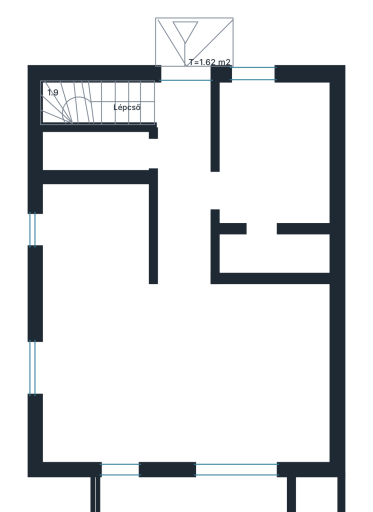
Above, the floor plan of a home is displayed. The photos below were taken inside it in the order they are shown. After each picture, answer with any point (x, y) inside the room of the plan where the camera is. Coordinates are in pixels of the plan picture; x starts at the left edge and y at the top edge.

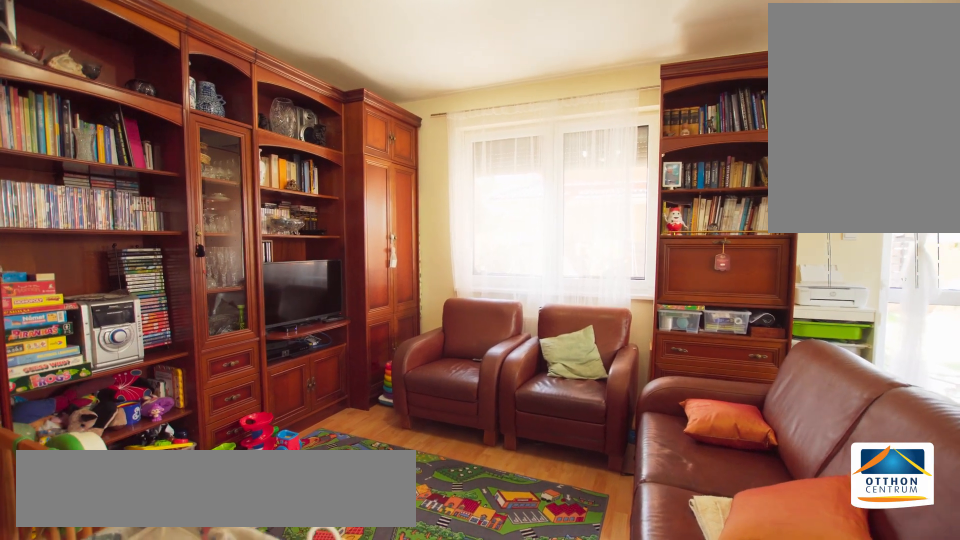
(182, 375)
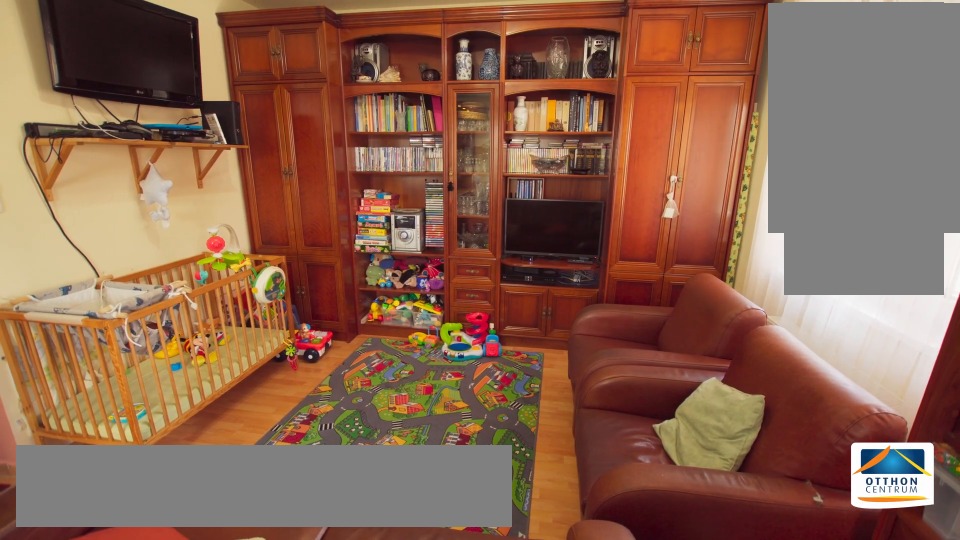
(183, 375)
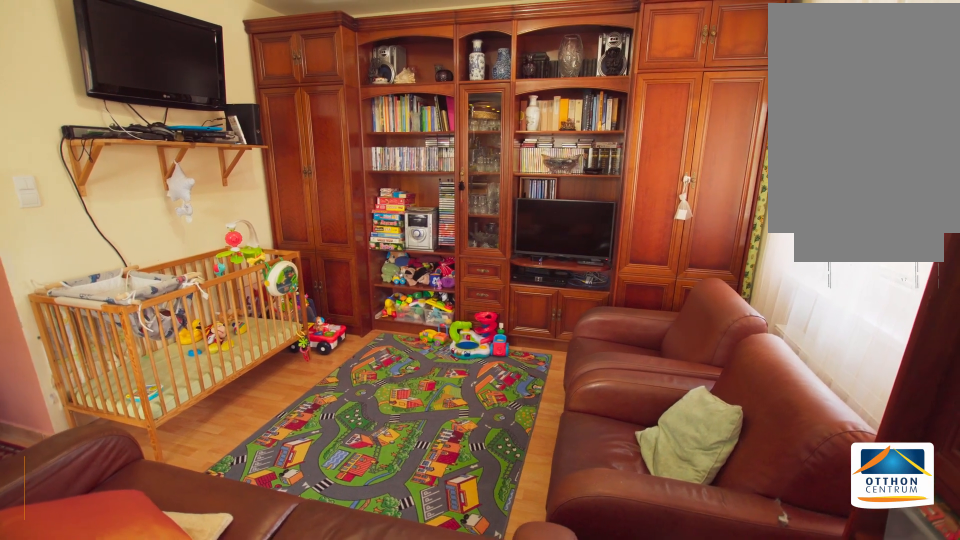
(182, 375)
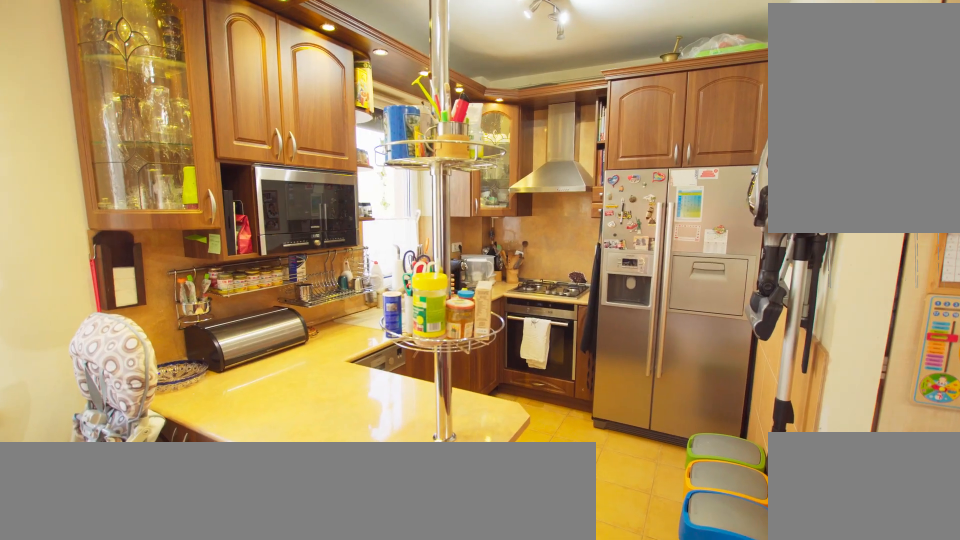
(97, 231)
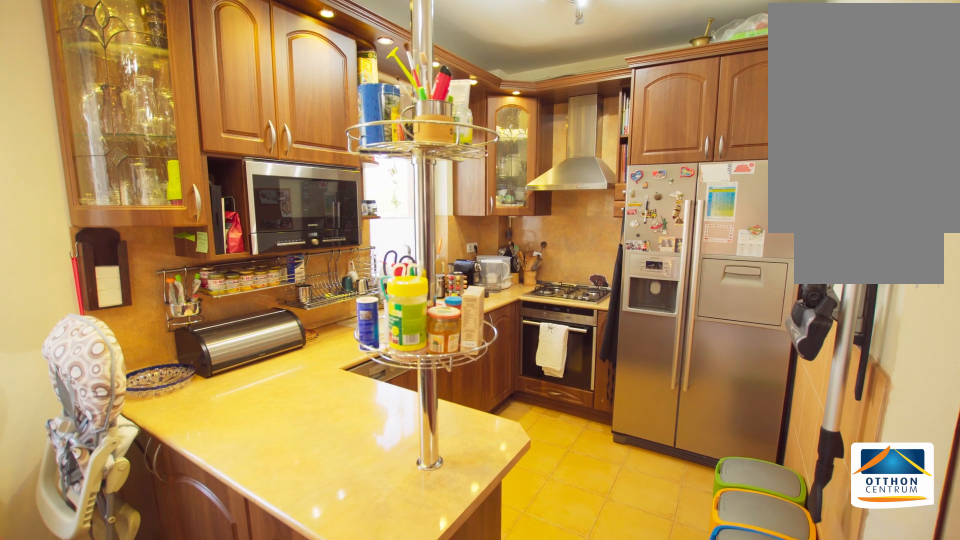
(97, 231)
